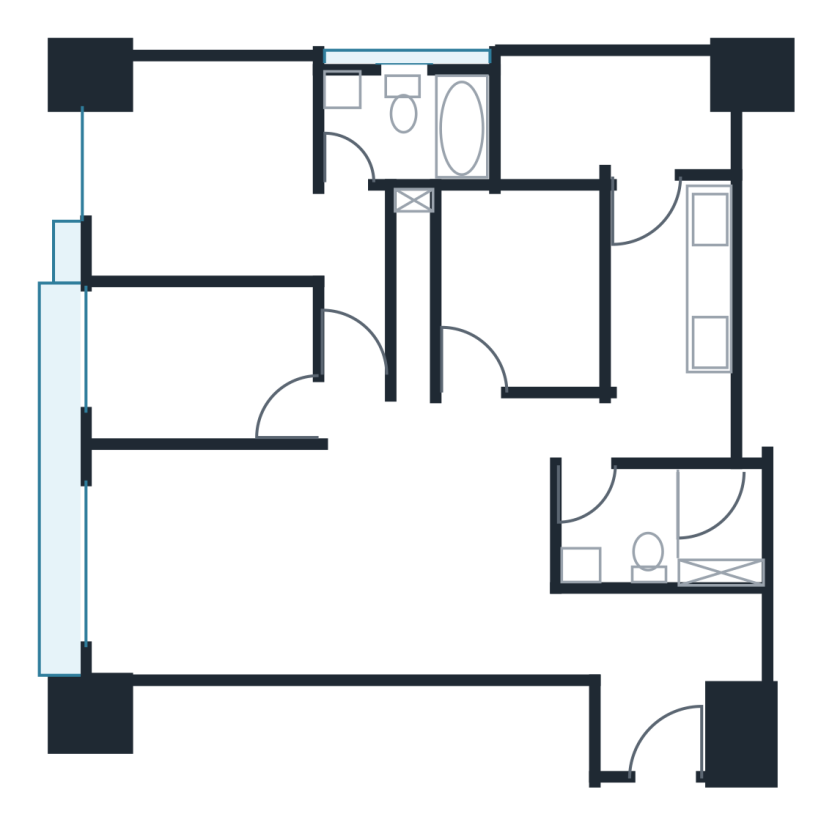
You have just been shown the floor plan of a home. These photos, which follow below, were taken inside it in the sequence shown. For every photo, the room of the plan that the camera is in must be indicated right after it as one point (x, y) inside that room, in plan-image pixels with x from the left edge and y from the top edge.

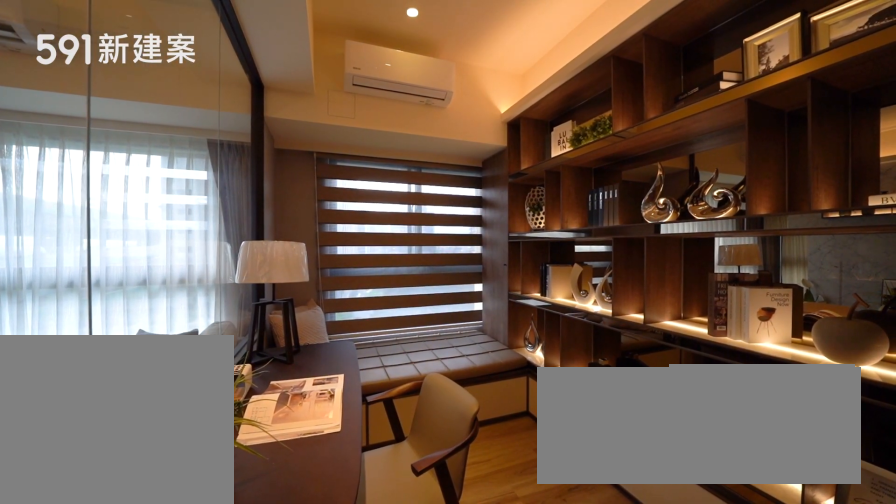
(196, 358)
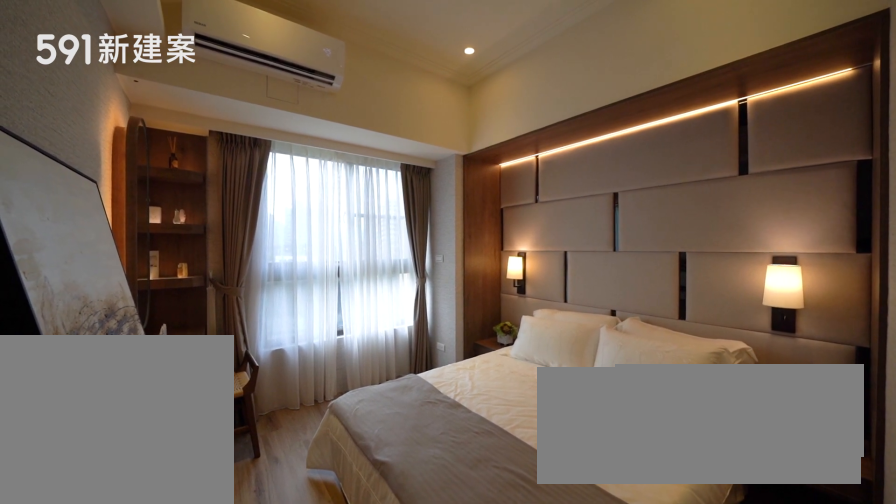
(249, 201)
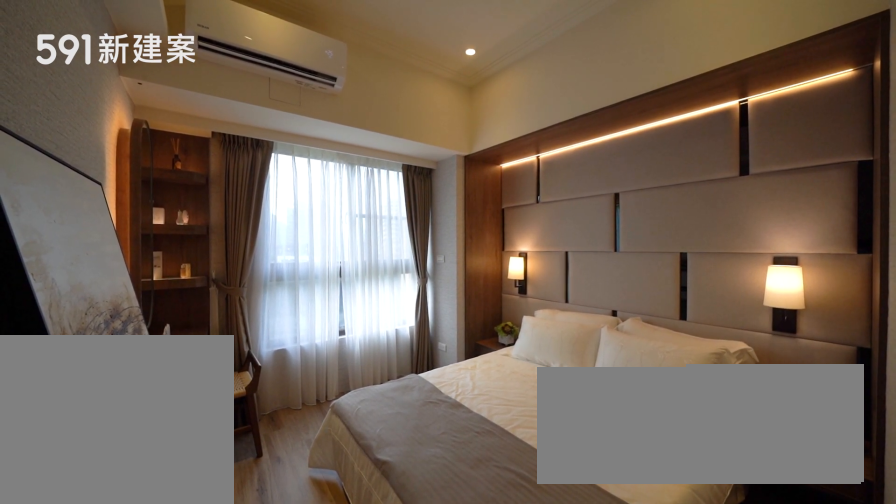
(249, 201)
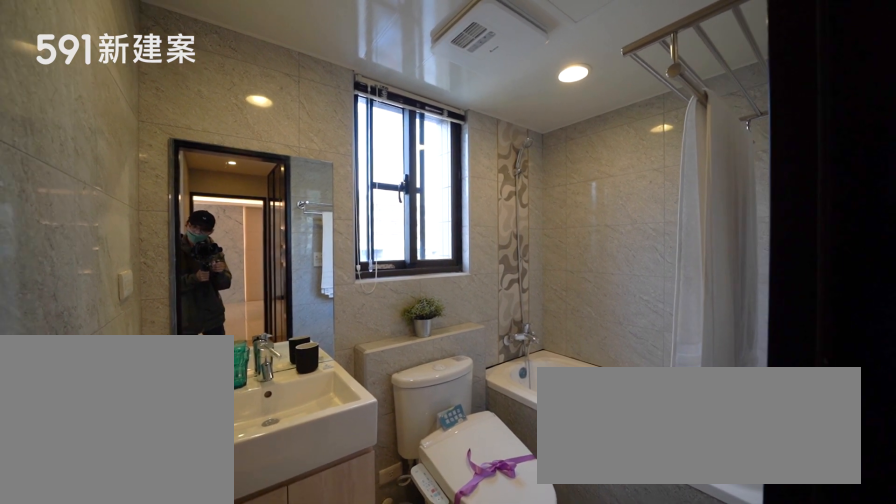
(415, 119)
